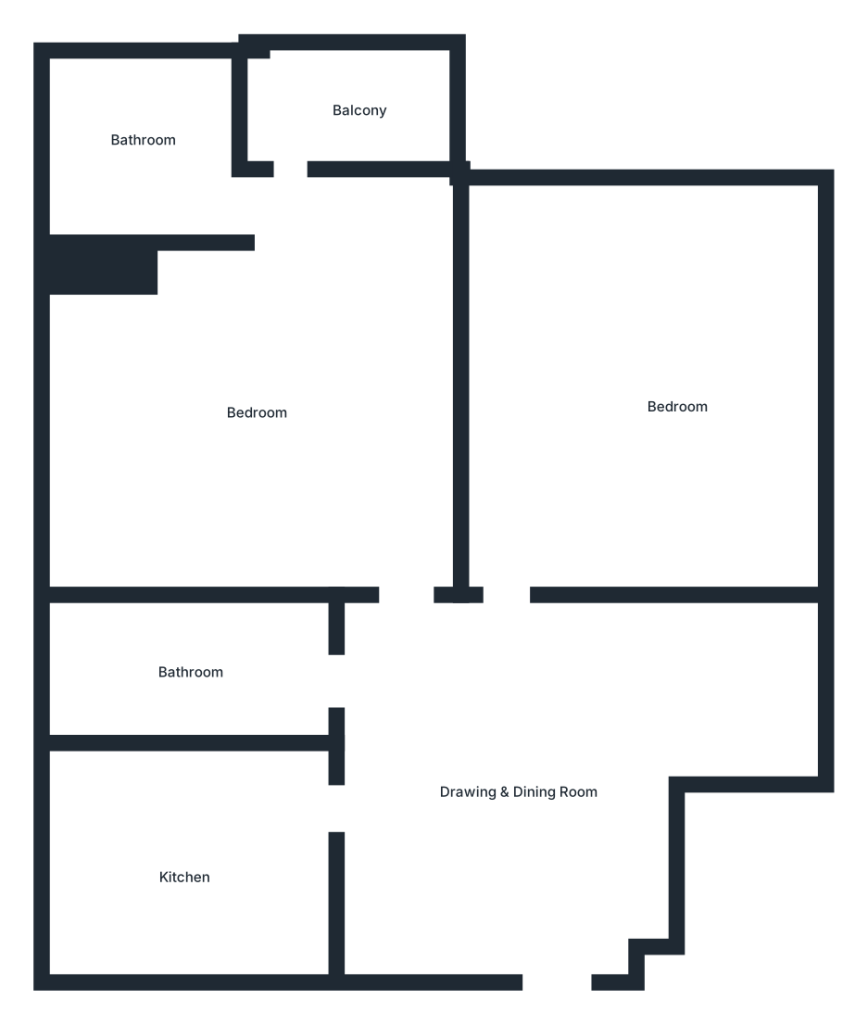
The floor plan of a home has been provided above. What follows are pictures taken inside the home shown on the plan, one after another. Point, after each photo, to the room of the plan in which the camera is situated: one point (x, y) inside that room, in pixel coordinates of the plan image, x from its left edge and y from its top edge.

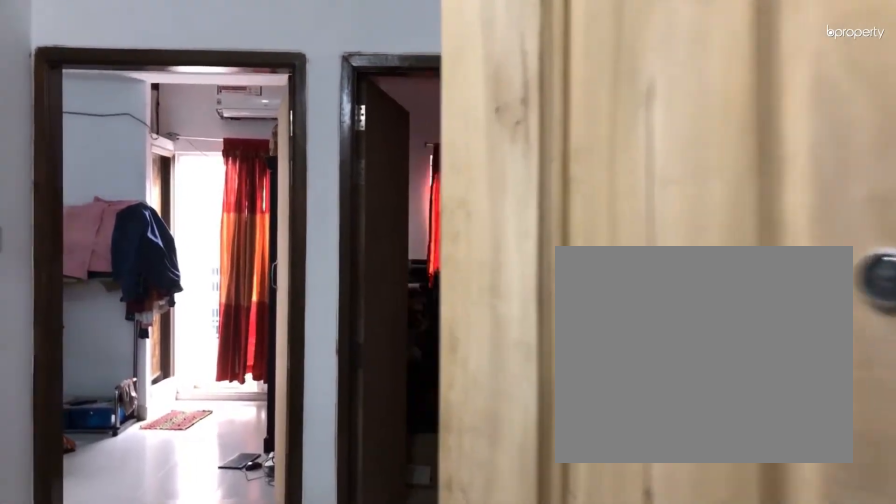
(561, 951)
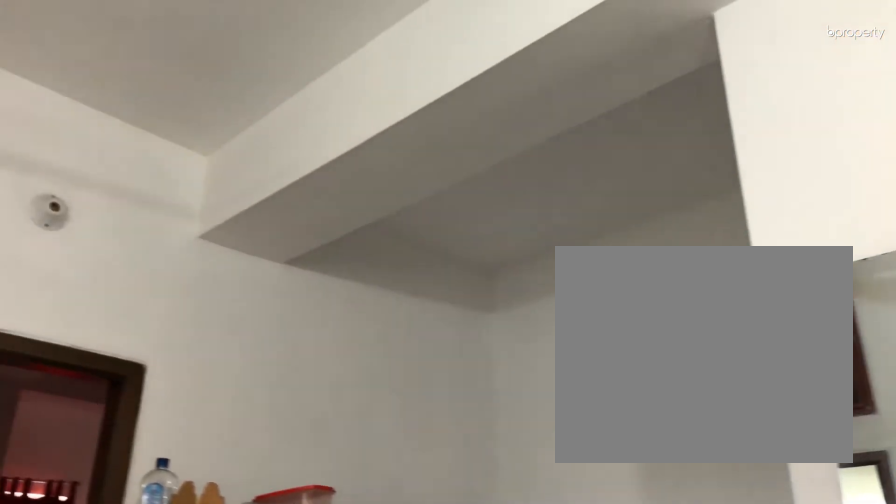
(507, 751)
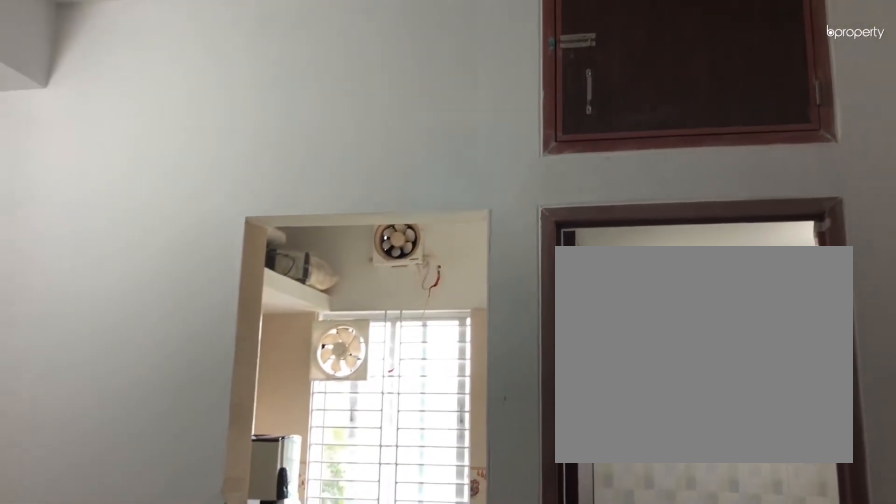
(506, 751)
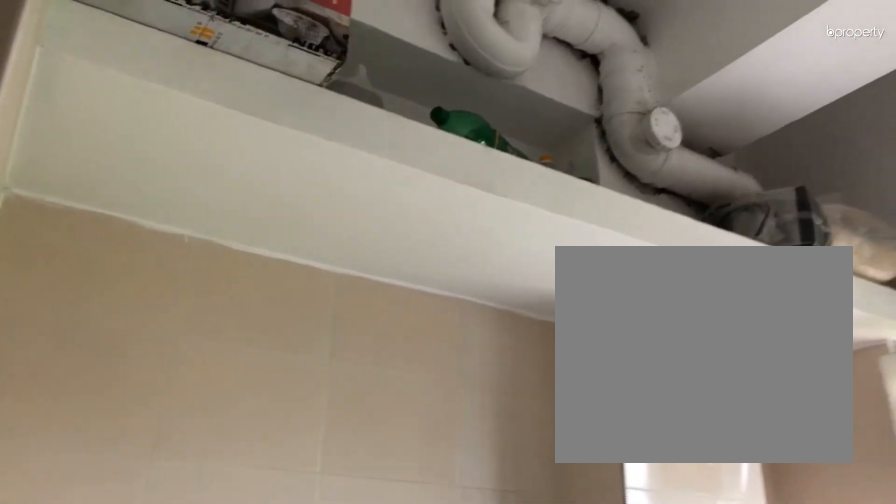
(175, 849)
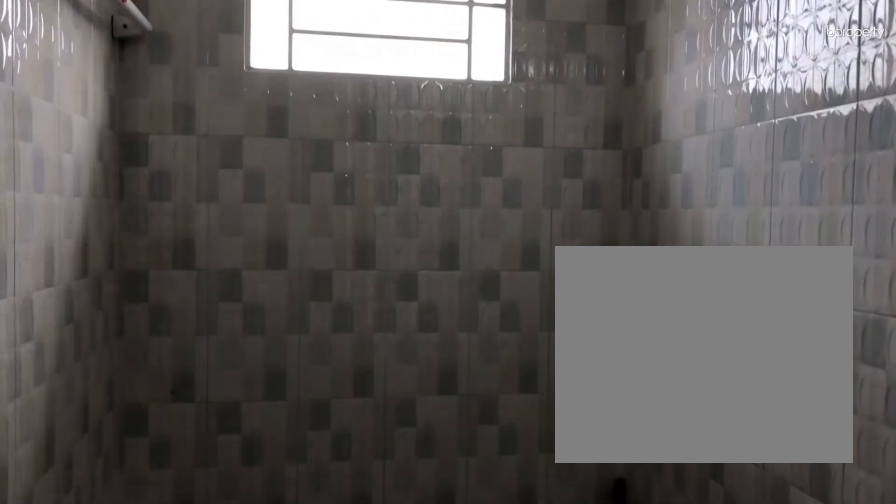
(205, 667)
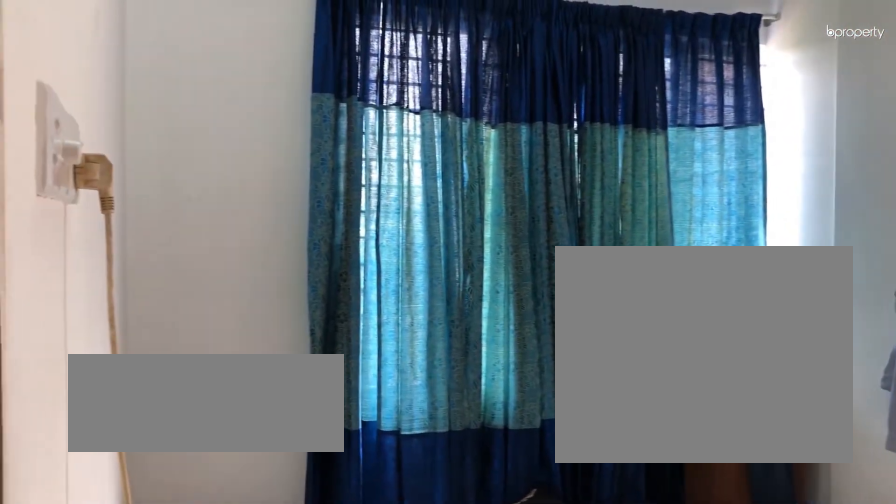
(252, 407)
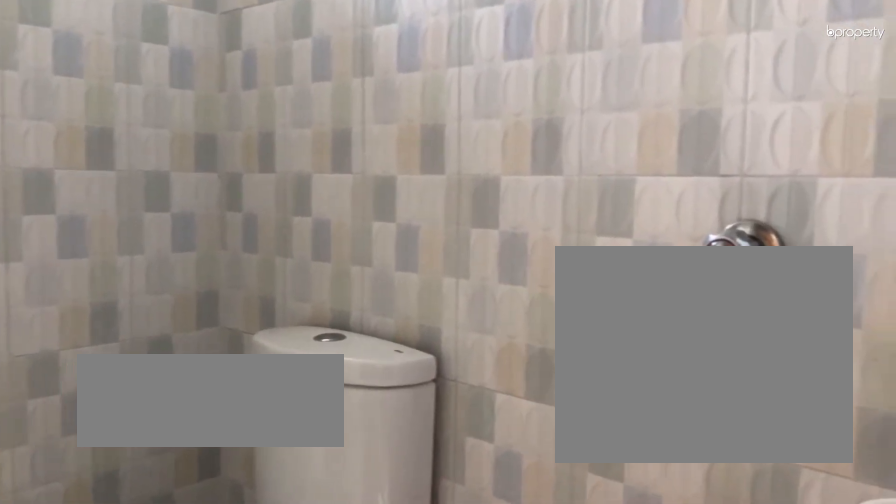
(153, 151)
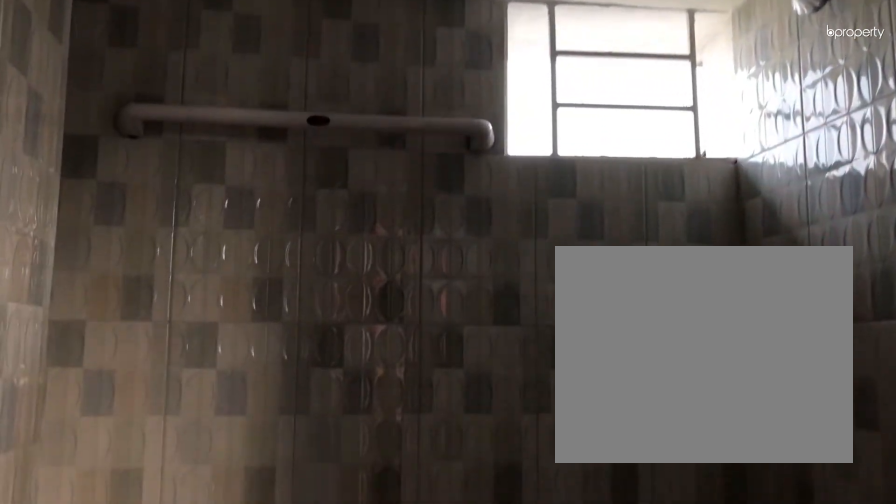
(153, 151)
